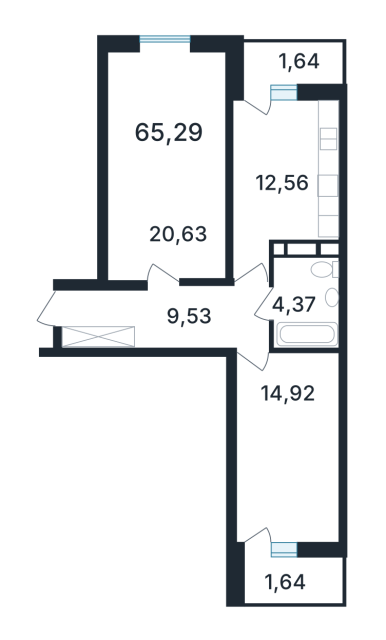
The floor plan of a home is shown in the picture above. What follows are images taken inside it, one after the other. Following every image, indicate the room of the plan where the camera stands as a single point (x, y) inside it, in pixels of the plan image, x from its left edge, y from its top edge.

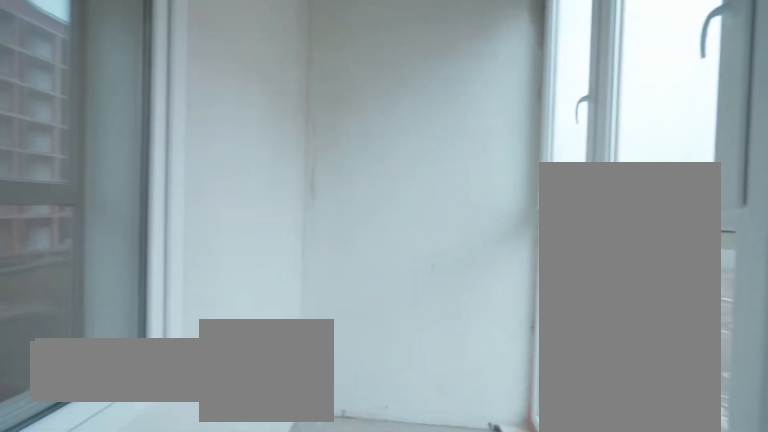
(292, 580)
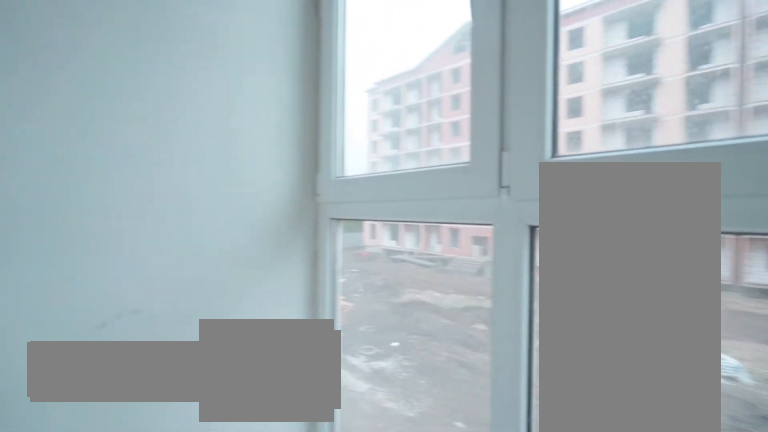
(292, 580)
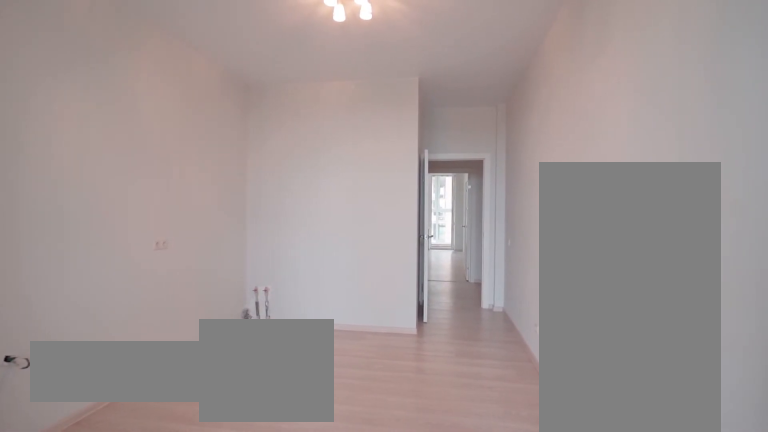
(281, 178)
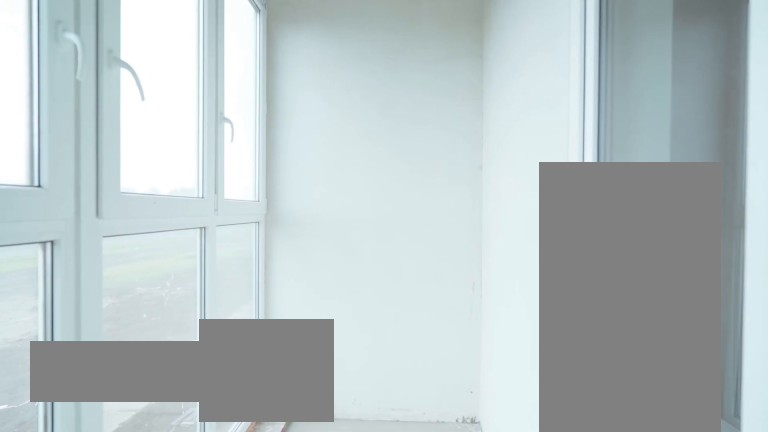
(292, 61)
